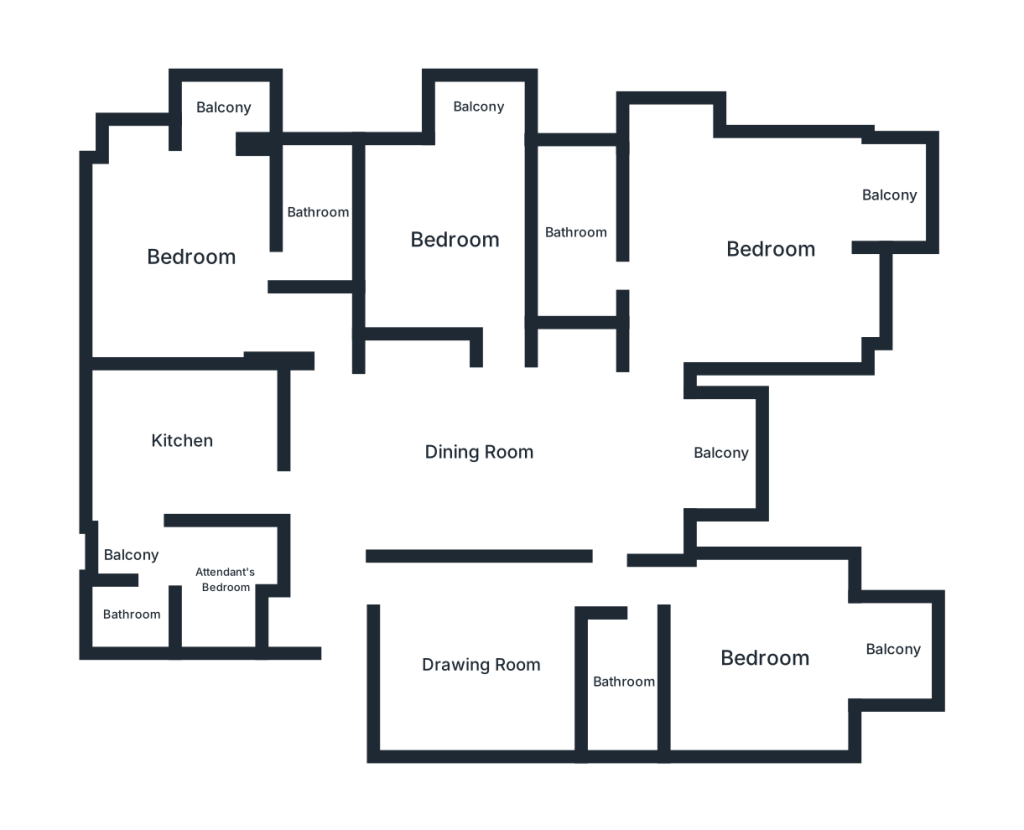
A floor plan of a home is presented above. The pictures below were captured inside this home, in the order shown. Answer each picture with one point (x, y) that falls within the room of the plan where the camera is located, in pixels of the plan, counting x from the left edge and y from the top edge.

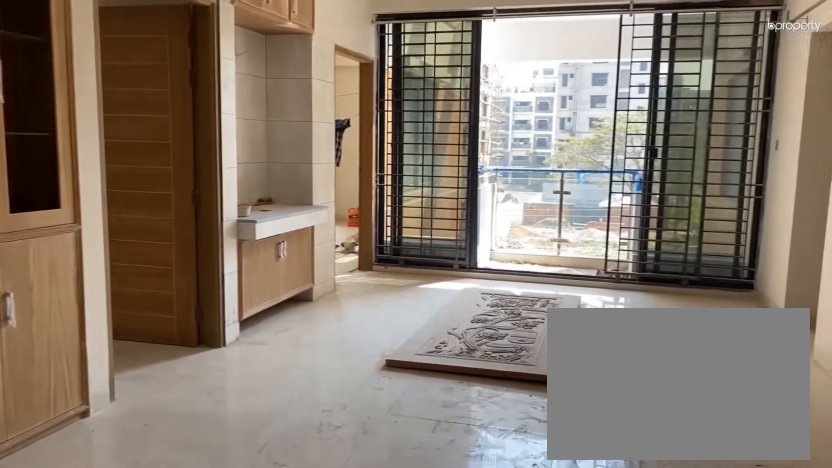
(478, 451)
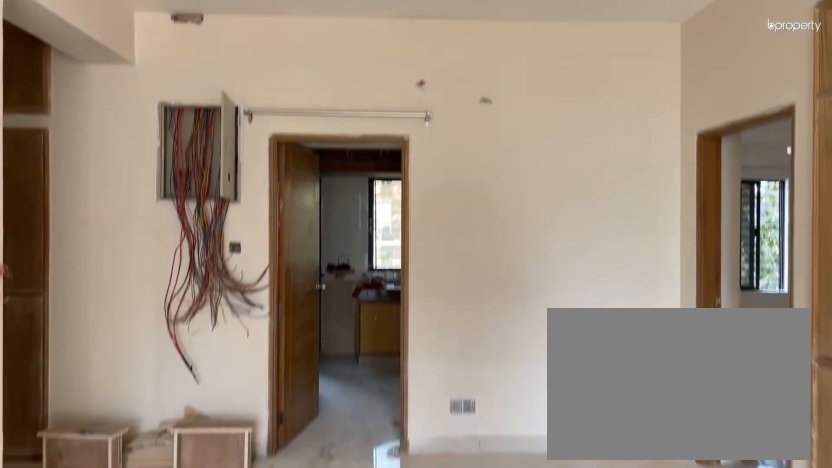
(478, 451)
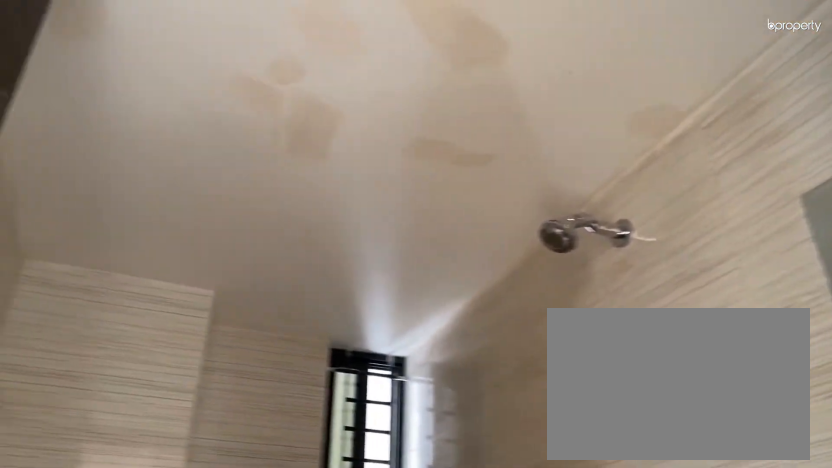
(623, 680)
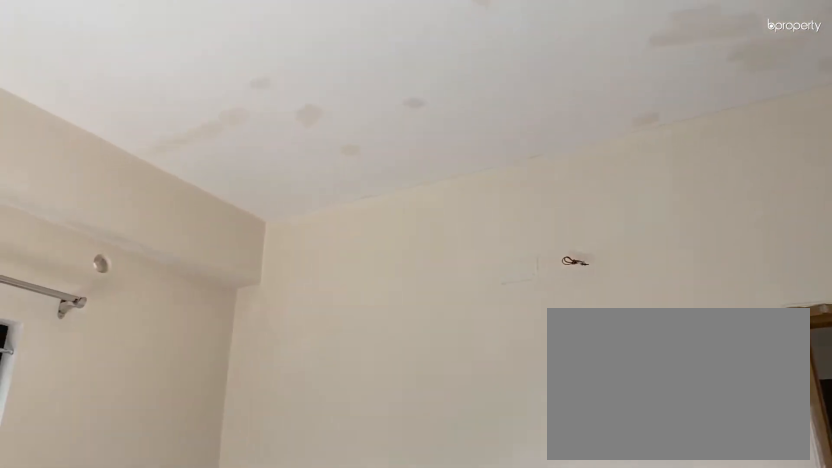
(758, 656)
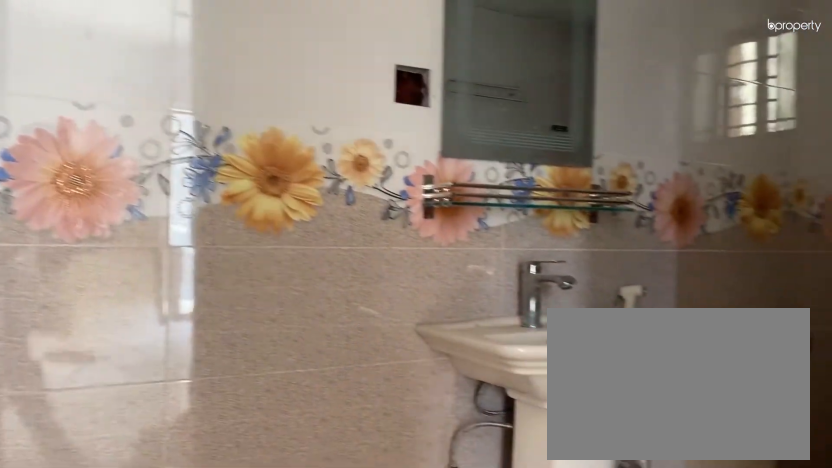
(578, 231)
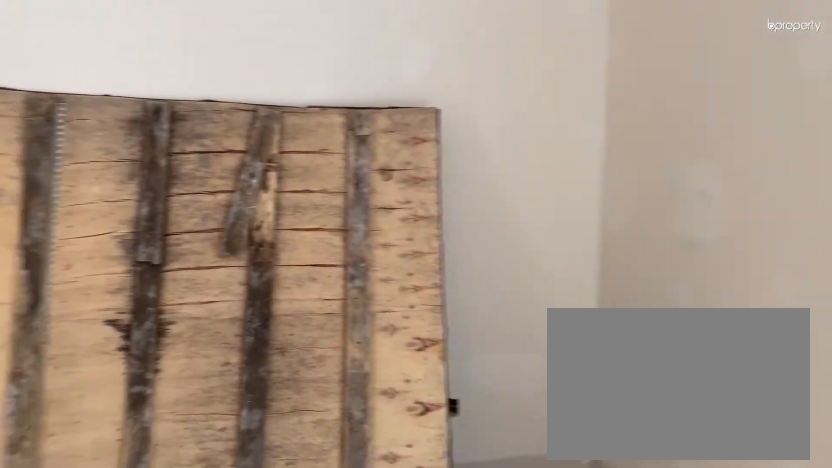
(454, 238)
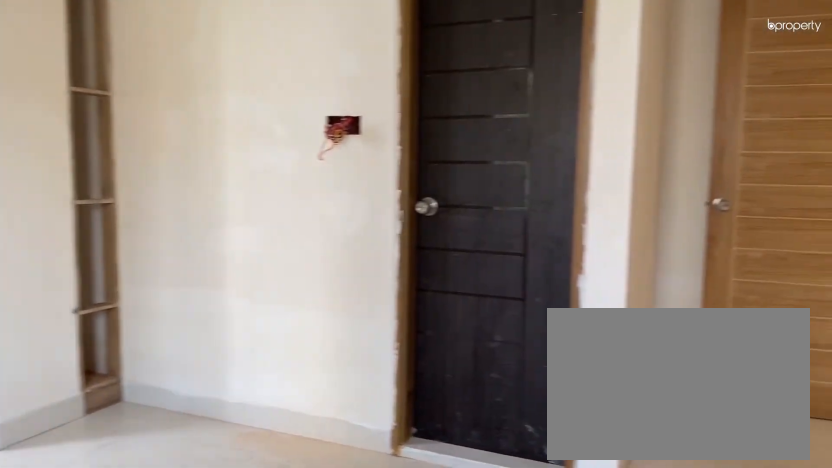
(189, 257)
